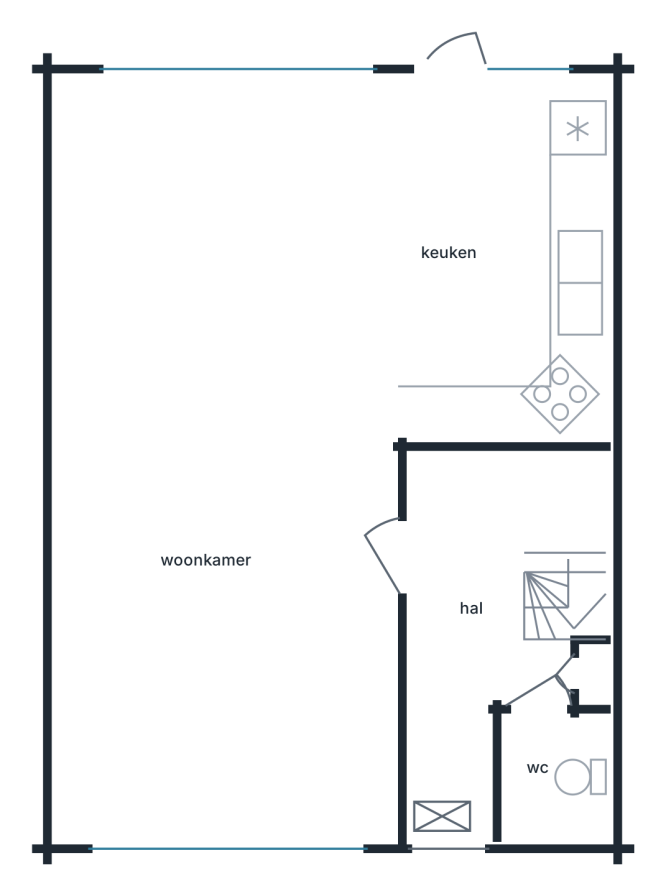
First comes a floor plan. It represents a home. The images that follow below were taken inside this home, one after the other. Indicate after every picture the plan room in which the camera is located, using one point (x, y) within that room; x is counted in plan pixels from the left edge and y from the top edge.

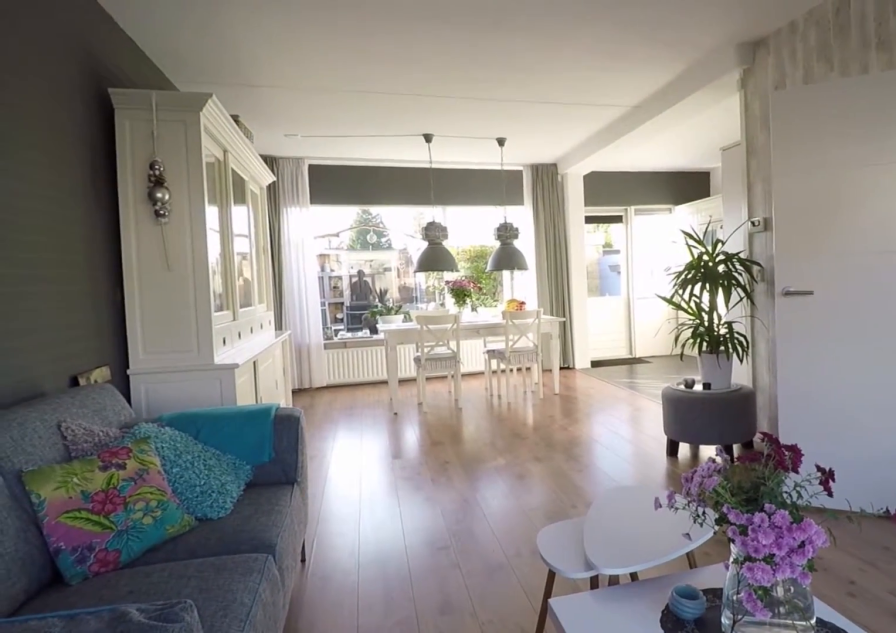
(153, 471)
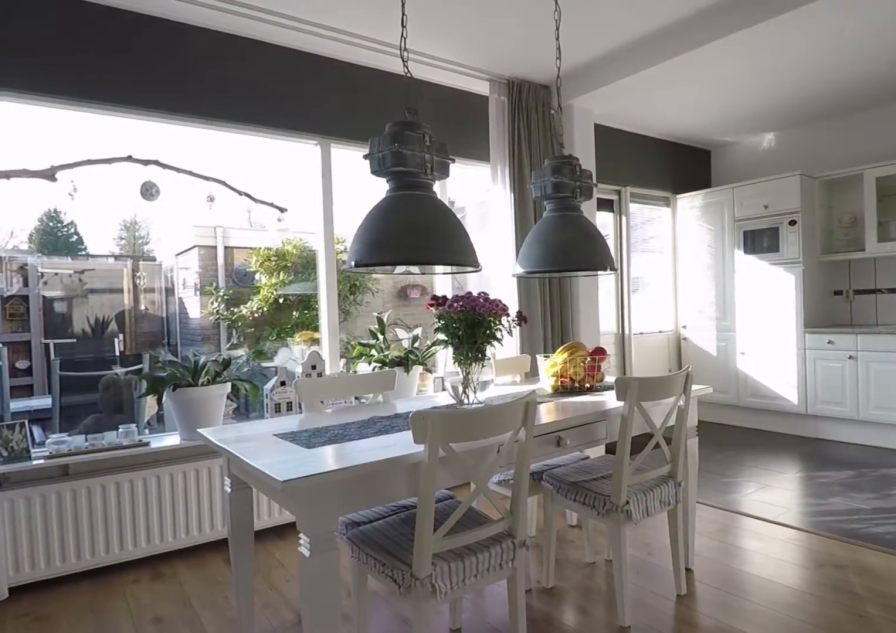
(153, 471)
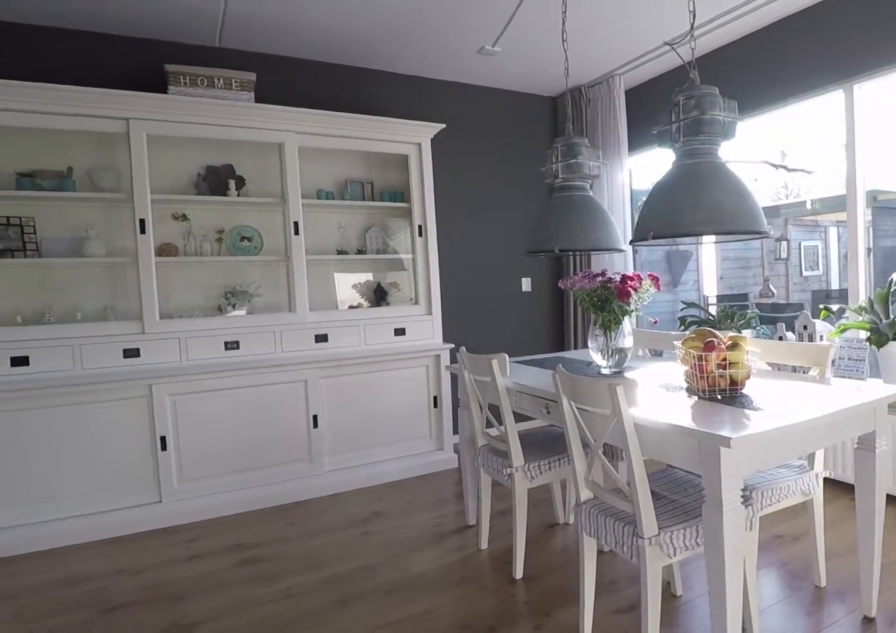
(502, 261)
